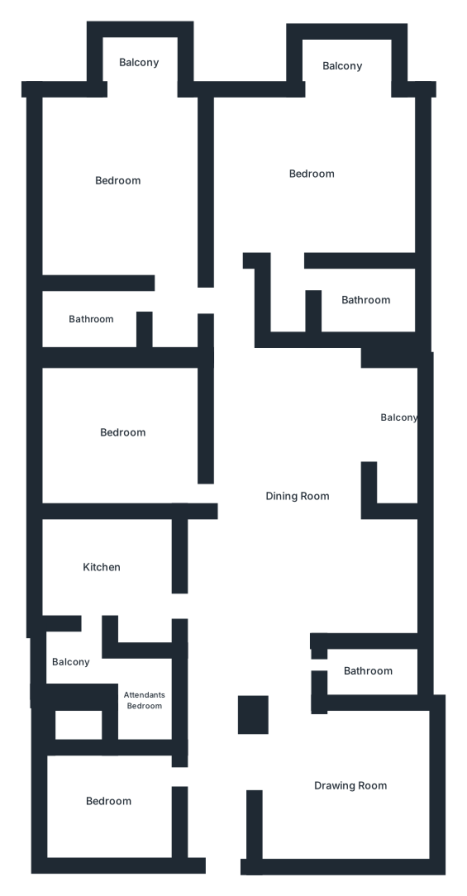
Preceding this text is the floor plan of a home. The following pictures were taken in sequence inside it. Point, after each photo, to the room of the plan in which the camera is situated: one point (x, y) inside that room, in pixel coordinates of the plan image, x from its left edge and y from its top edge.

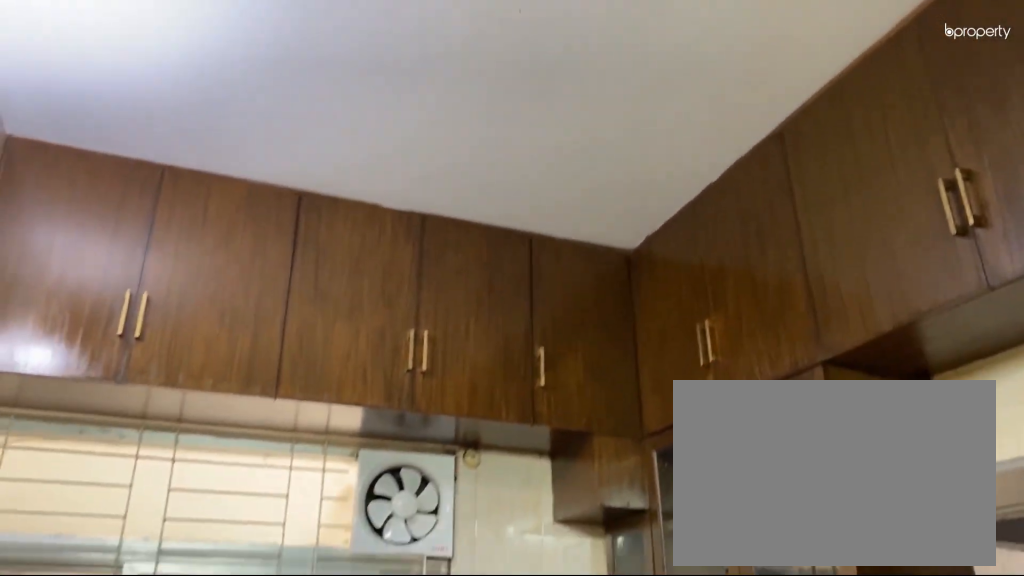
(104, 566)
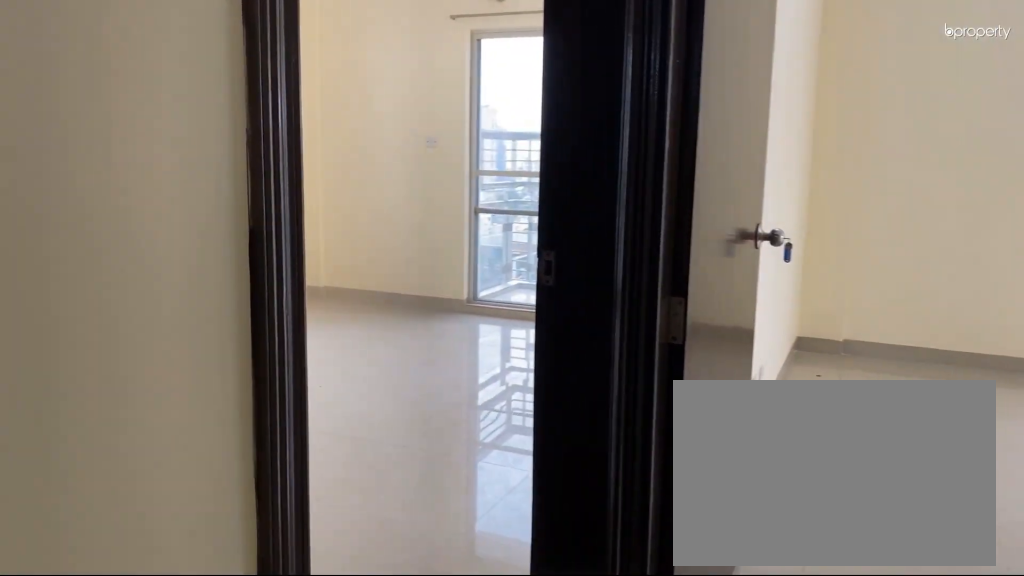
(117, 186)
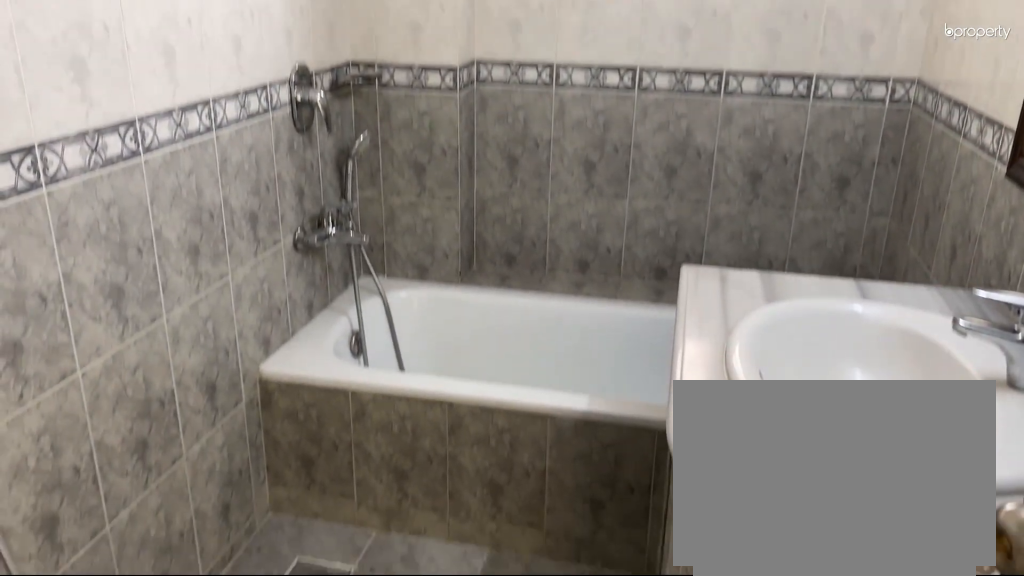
(98, 316)
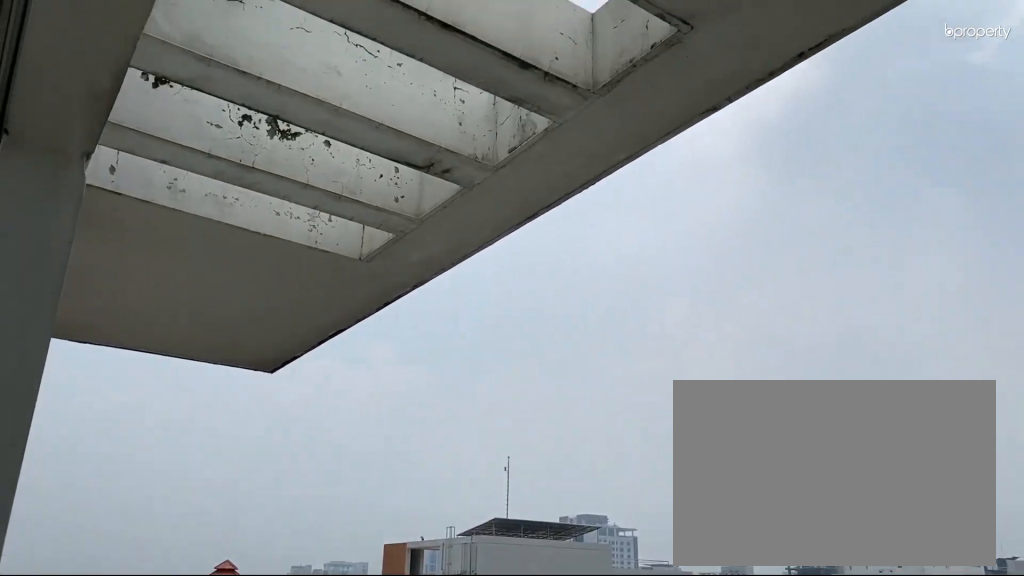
(140, 63)
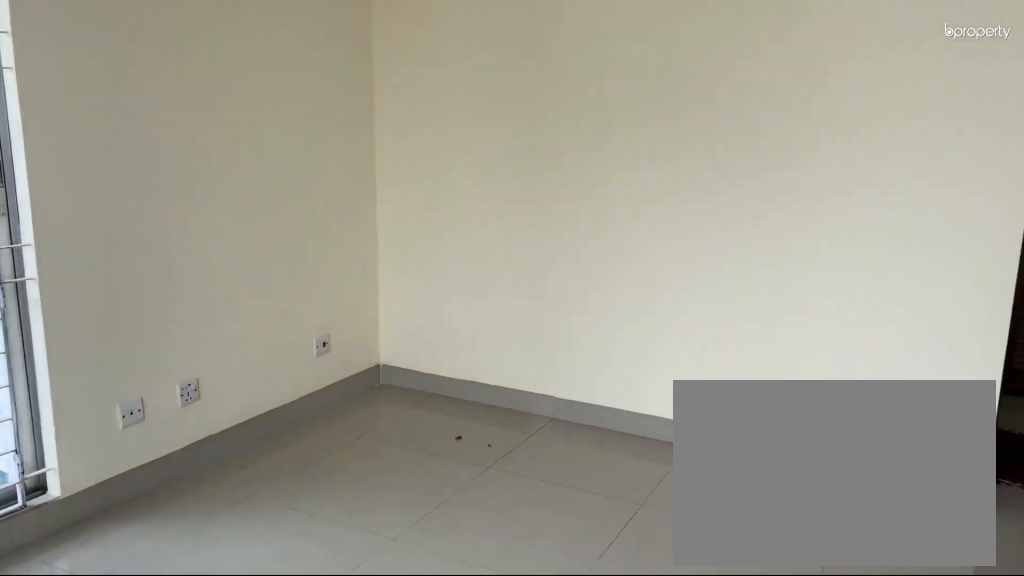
(311, 173)
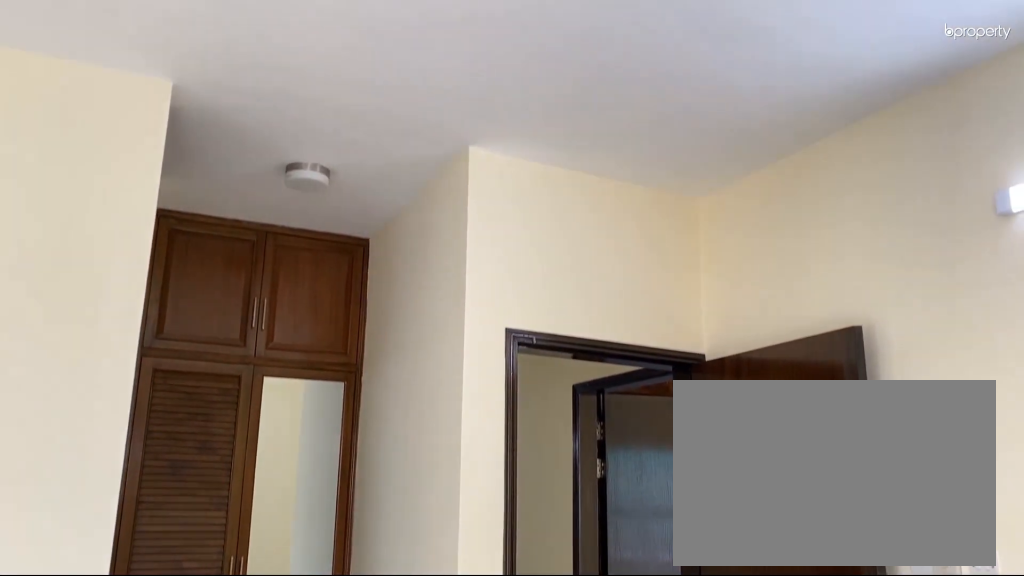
(311, 173)
